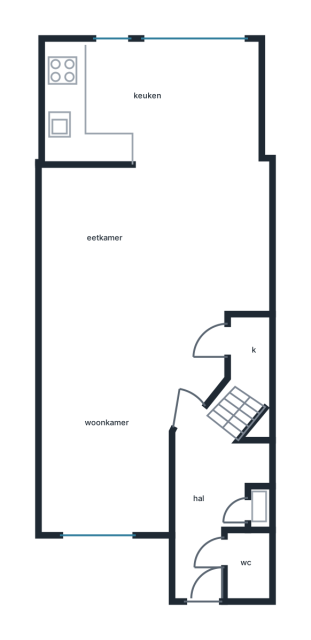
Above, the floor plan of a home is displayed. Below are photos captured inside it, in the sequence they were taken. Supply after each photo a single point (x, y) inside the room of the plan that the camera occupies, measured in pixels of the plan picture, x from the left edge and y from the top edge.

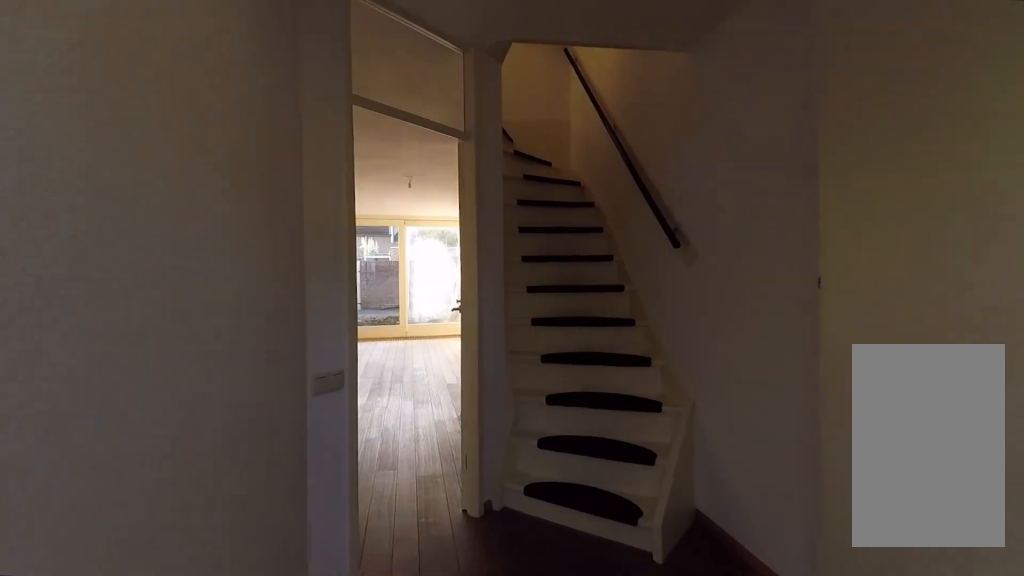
(210, 500)
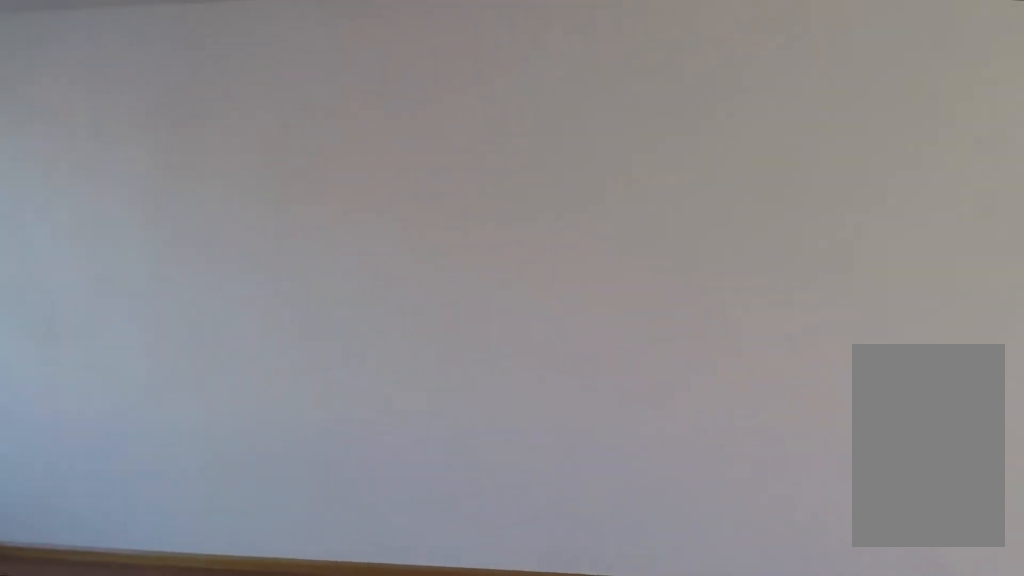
(138, 324)
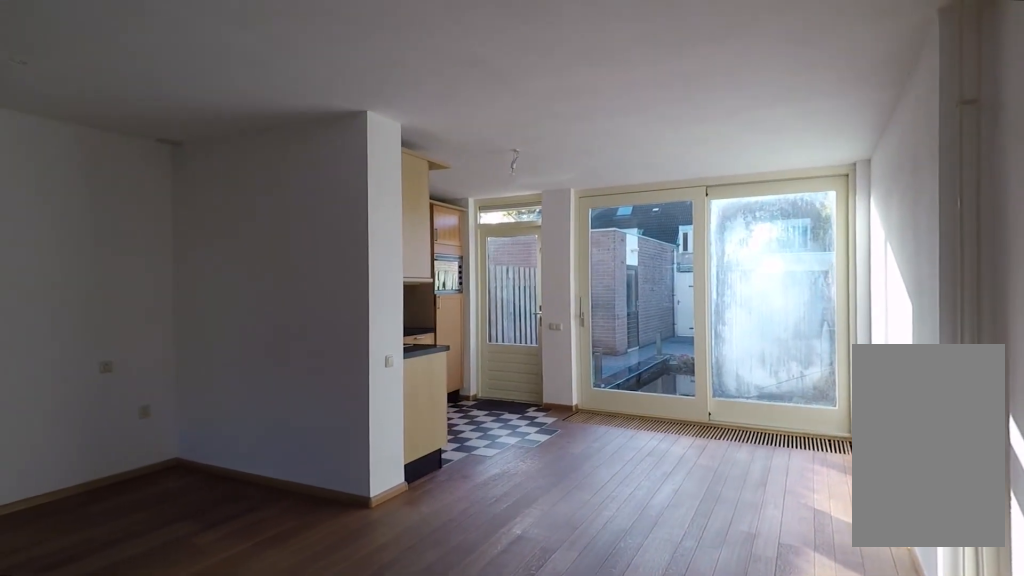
(138, 324)
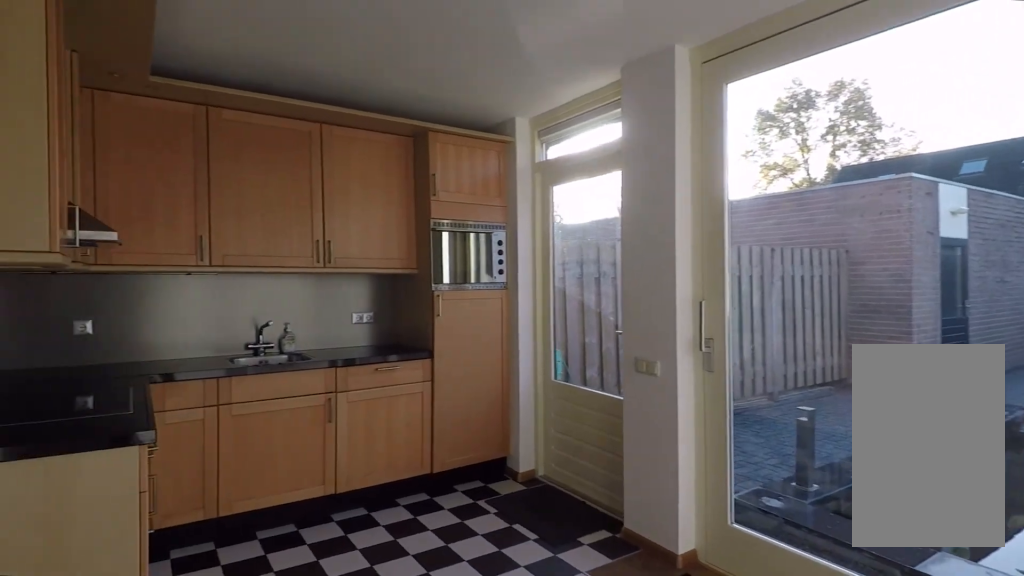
(153, 104)
